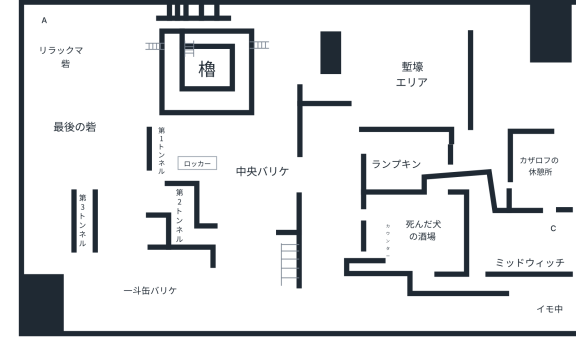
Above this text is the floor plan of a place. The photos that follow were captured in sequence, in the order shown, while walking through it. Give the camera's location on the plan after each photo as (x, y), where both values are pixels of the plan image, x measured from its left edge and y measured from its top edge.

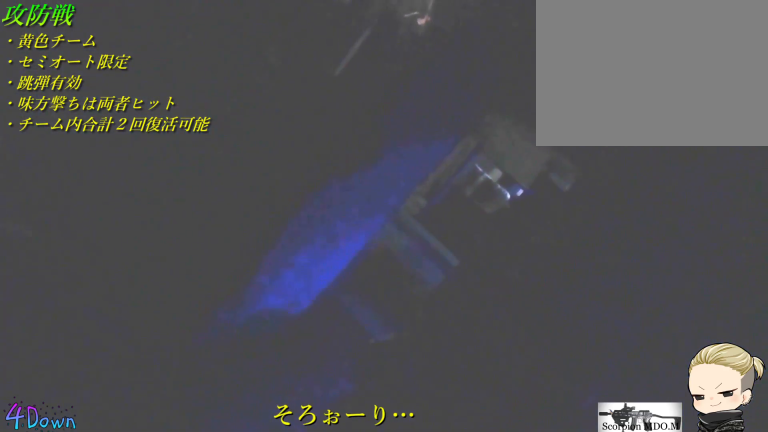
(119, 187)
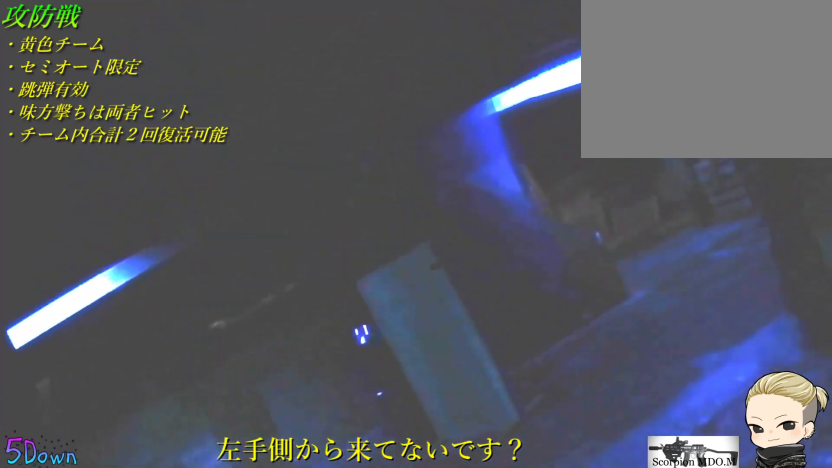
(204, 235)
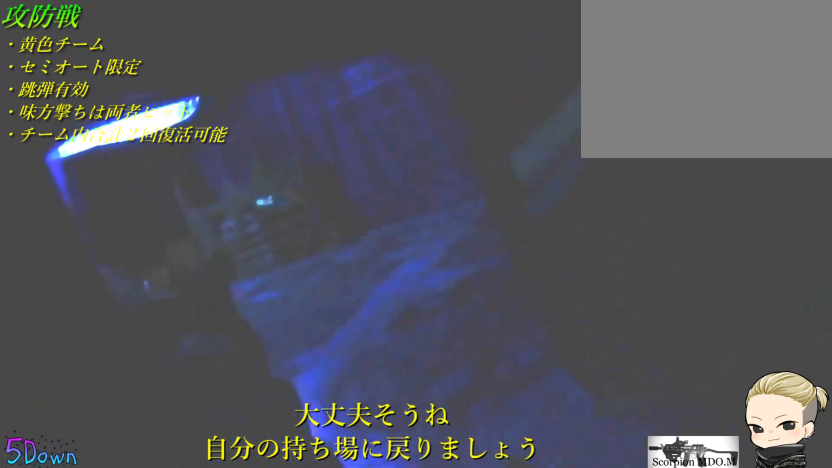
(184, 232)
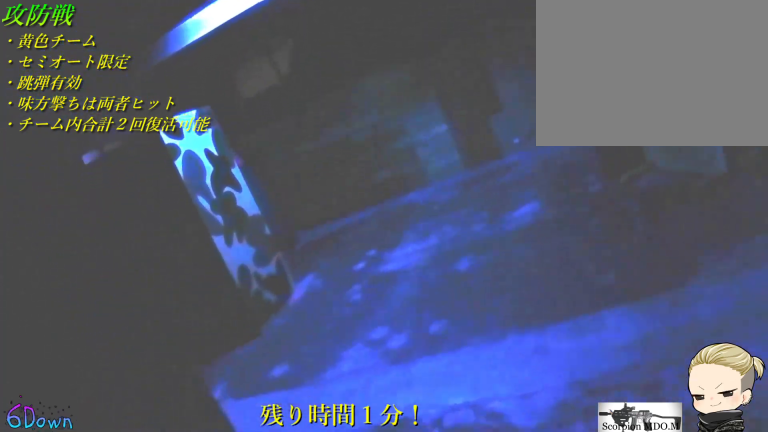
(204, 235)
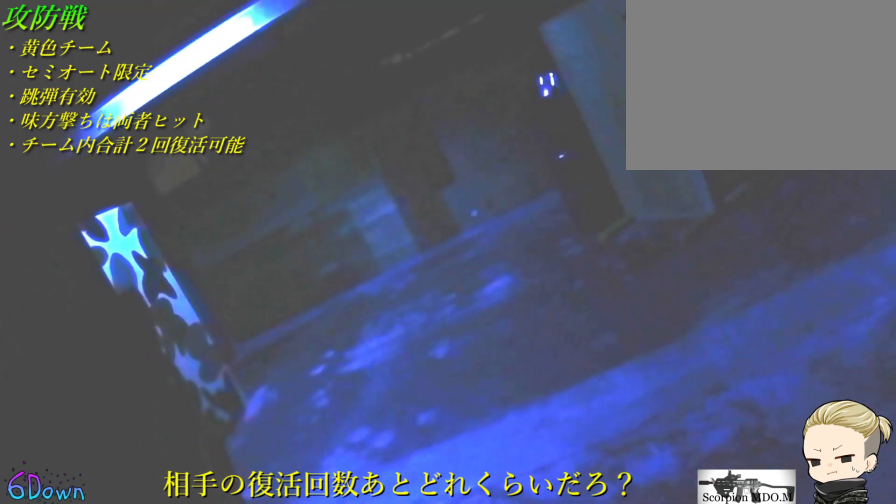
(204, 235)
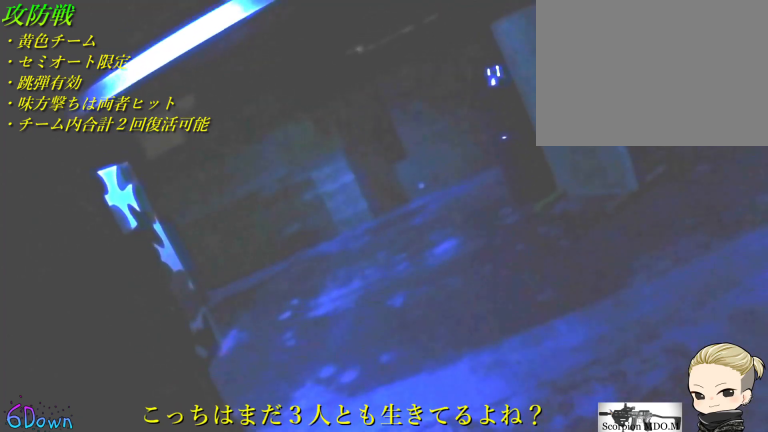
(204, 235)
